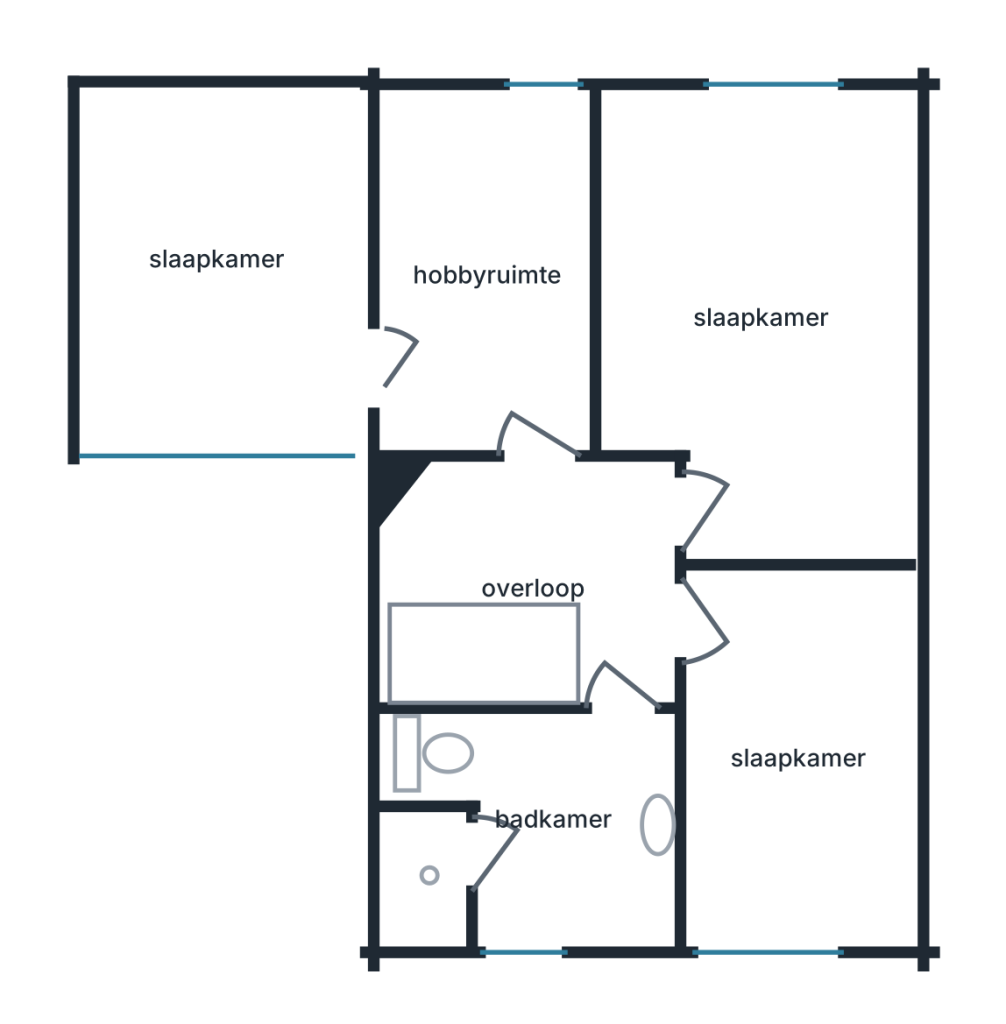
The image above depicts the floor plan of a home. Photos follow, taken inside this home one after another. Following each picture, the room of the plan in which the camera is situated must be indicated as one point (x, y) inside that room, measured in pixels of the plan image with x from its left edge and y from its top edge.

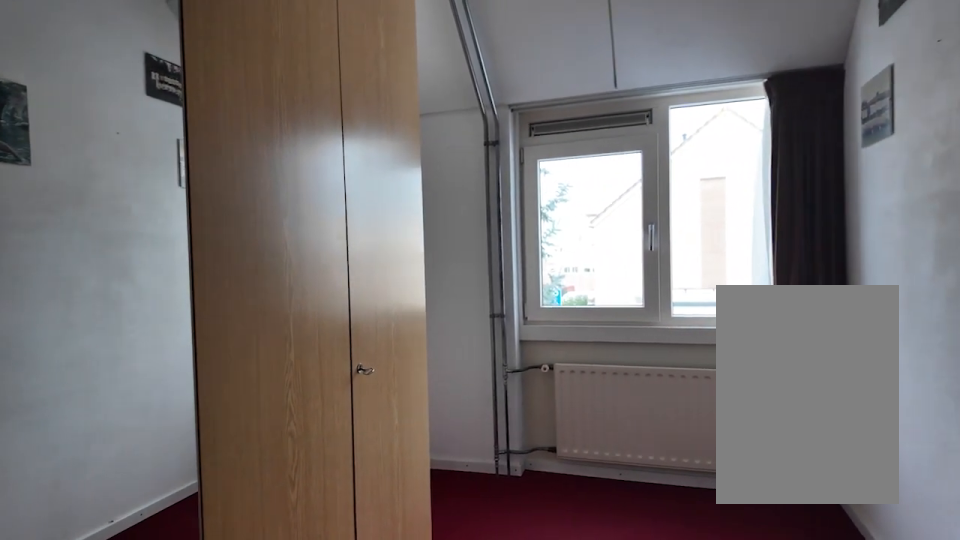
(798, 753)
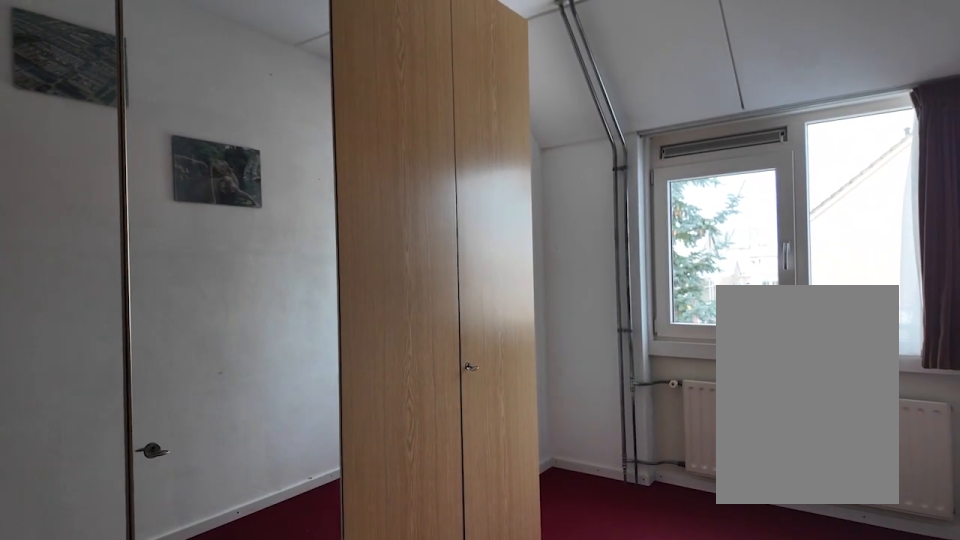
(798, 753)
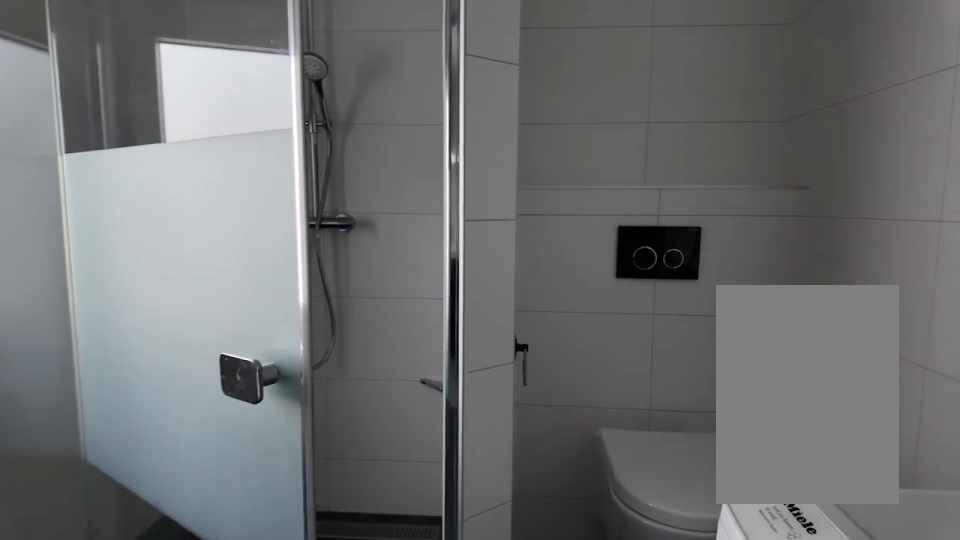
(533, 836)
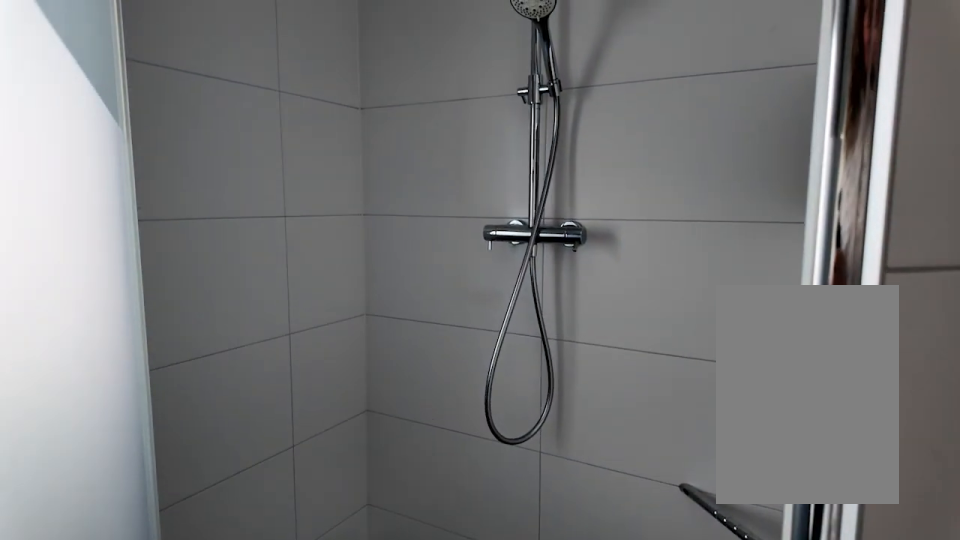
(533, 836)
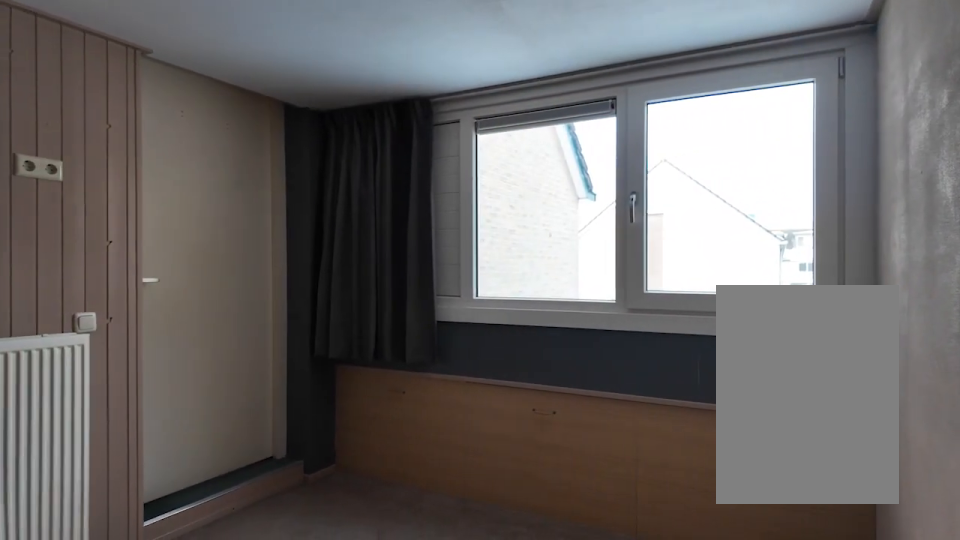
(222, 264)
